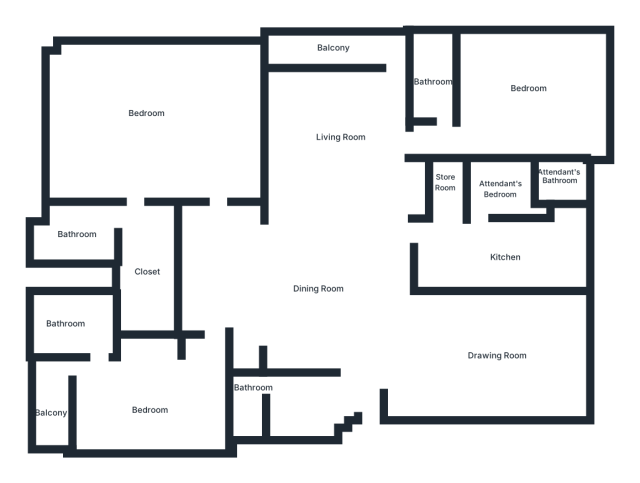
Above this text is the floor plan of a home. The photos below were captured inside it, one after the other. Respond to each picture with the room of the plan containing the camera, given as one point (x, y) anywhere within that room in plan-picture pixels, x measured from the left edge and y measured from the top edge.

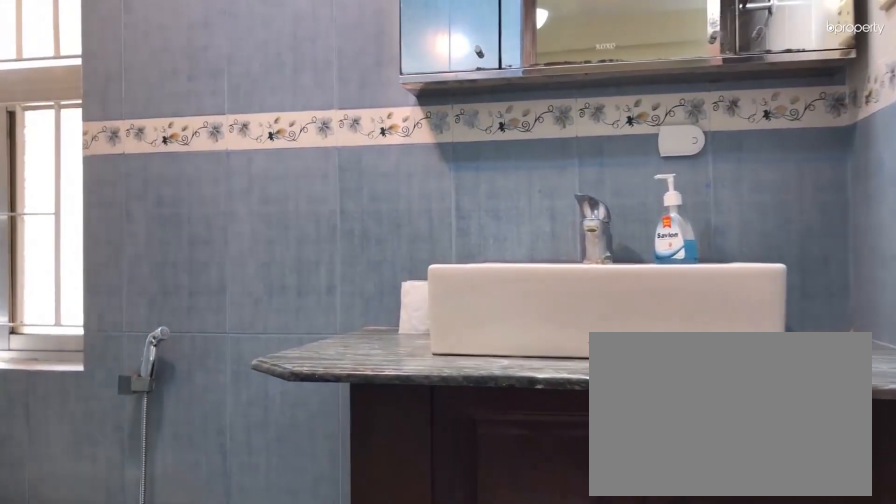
(74, 321)
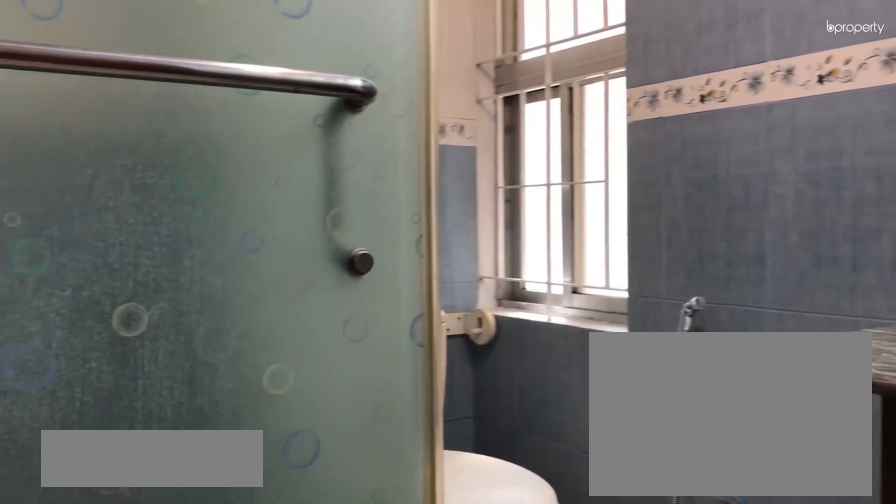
(74, 321)
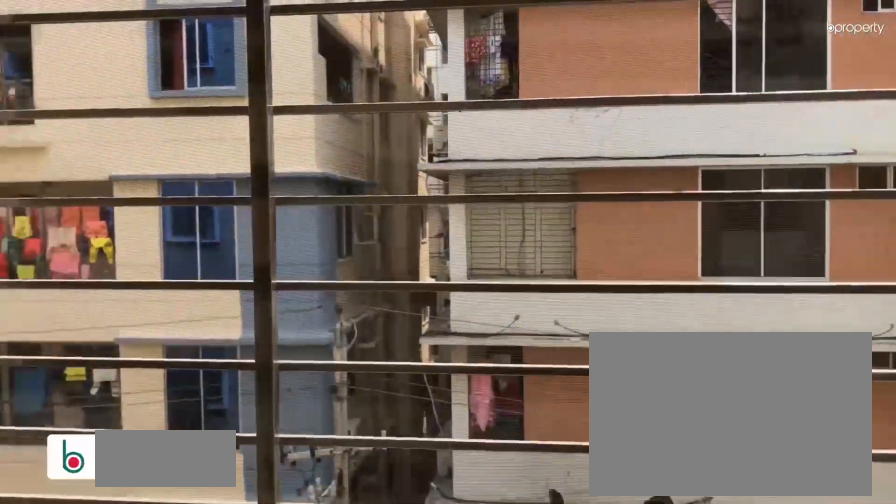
(50, 393)
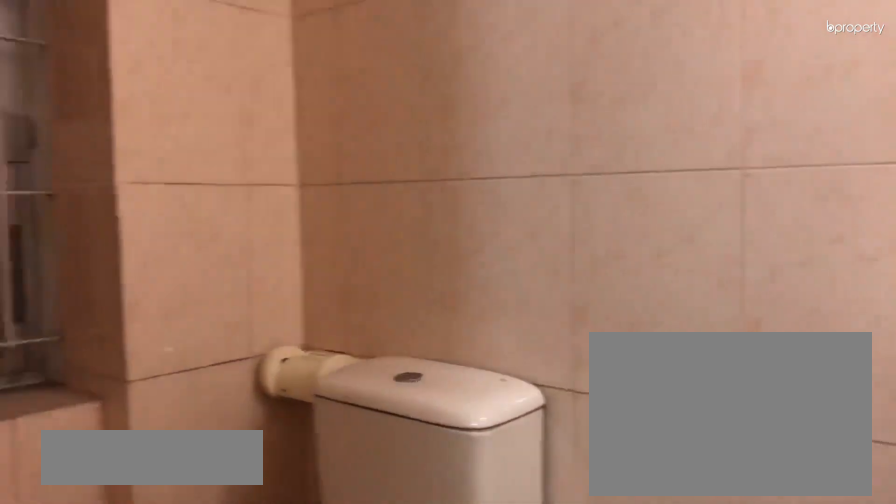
(249, 404)
